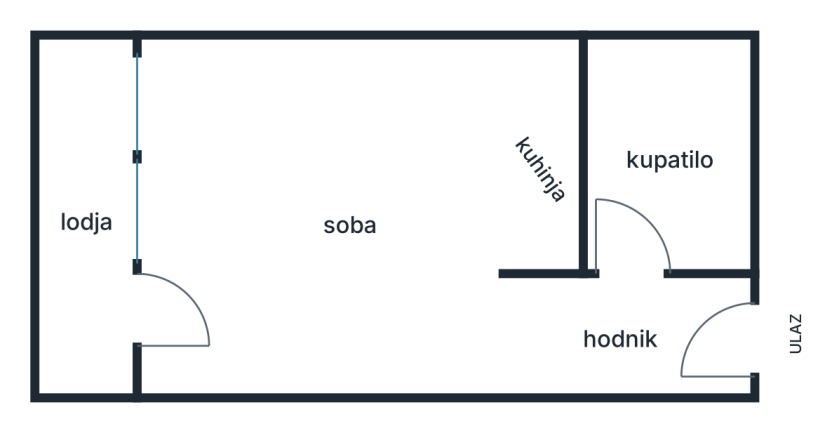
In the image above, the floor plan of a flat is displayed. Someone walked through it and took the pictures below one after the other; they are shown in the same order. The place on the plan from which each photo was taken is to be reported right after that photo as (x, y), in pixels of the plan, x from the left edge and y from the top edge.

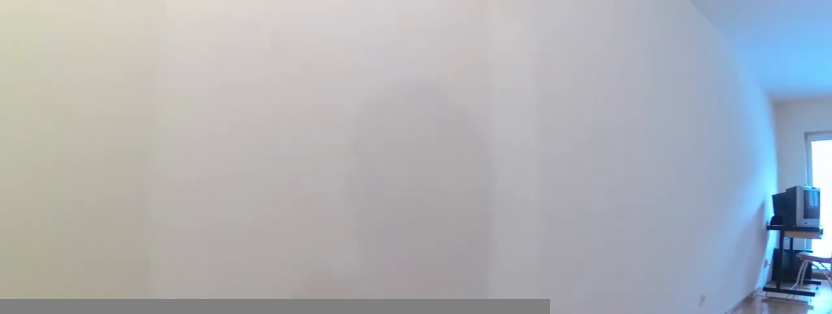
(626, 298)
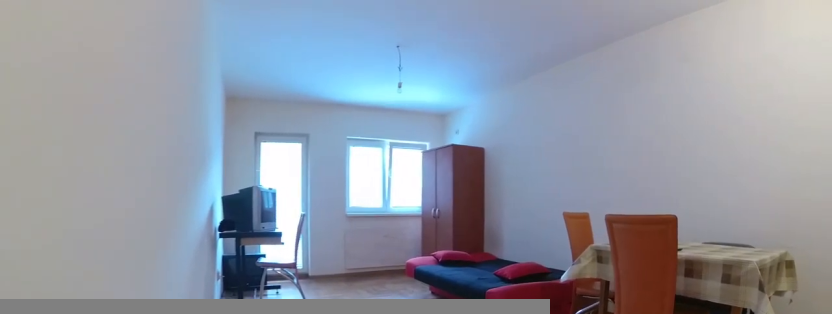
(521, 322)
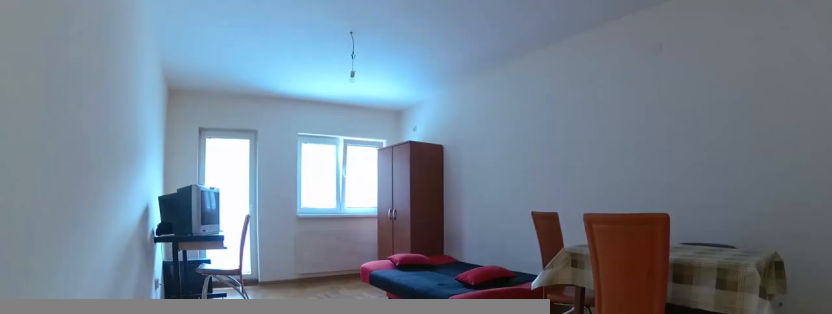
(510, 322)
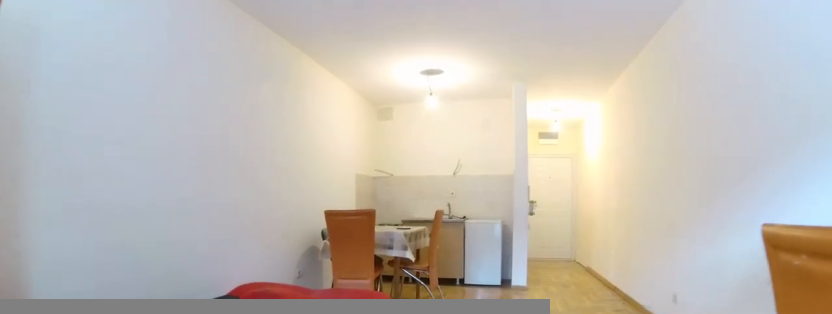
(180, 266)
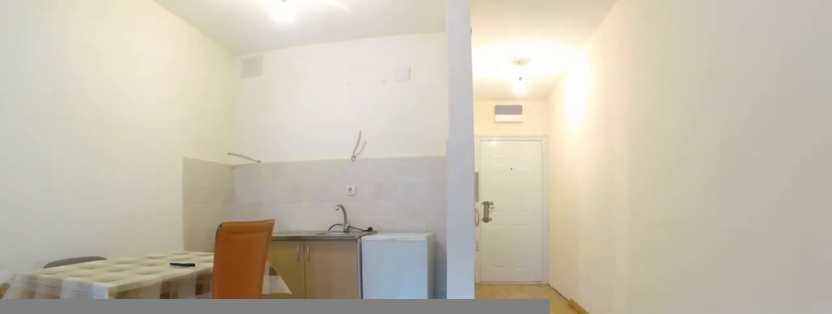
(285, 266)
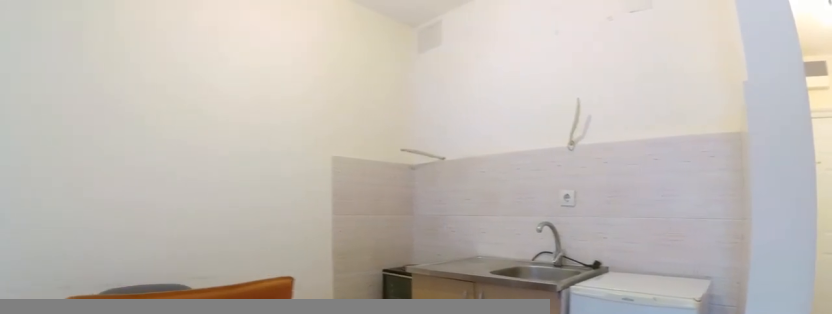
(392, 277)
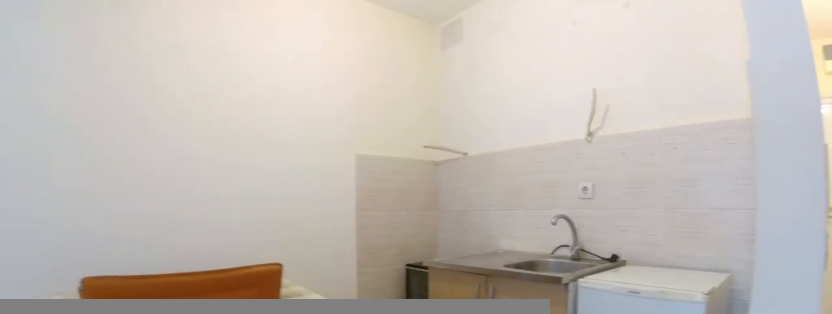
(392, 277)
